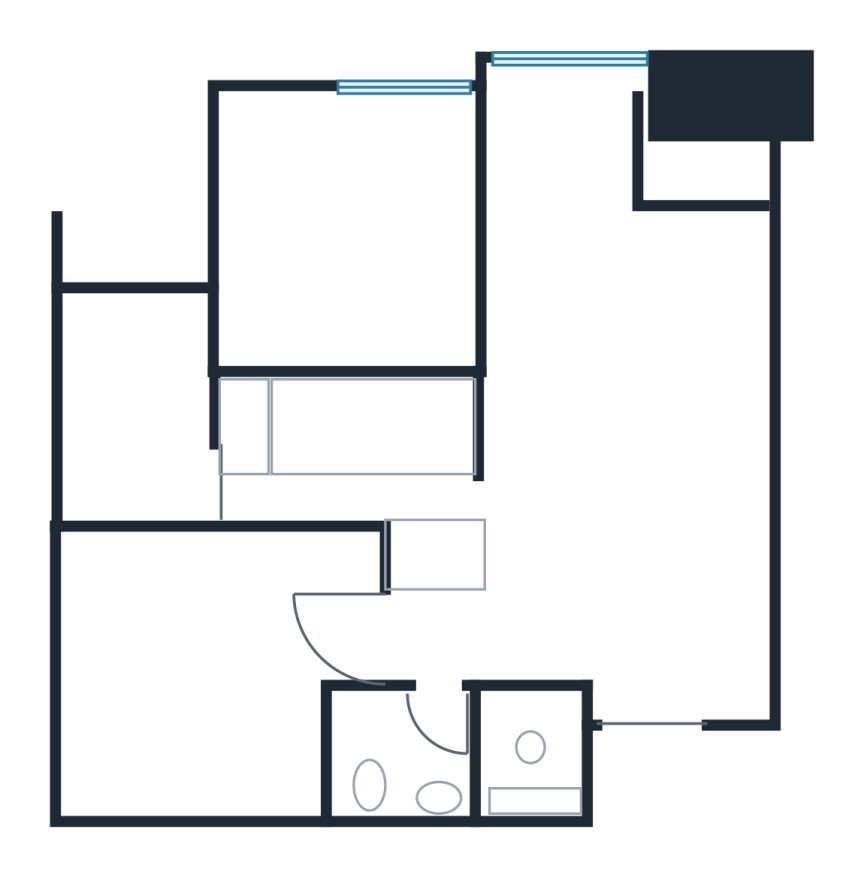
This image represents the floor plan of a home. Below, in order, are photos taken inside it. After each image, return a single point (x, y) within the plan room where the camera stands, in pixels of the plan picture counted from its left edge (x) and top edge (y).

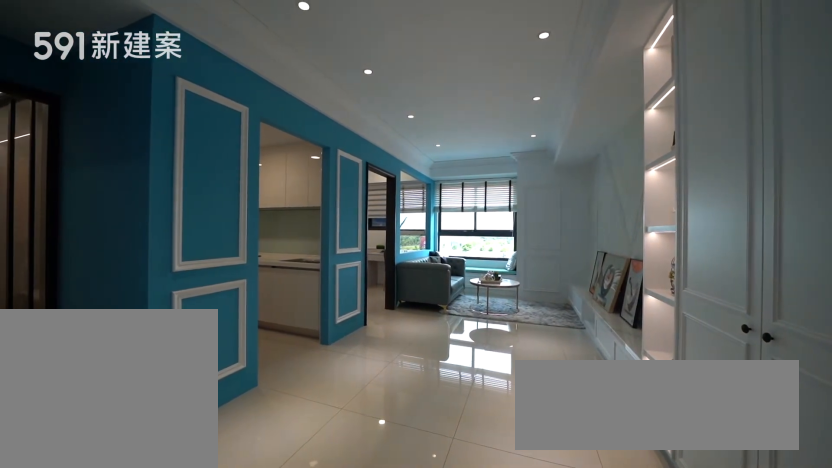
(626, 520)
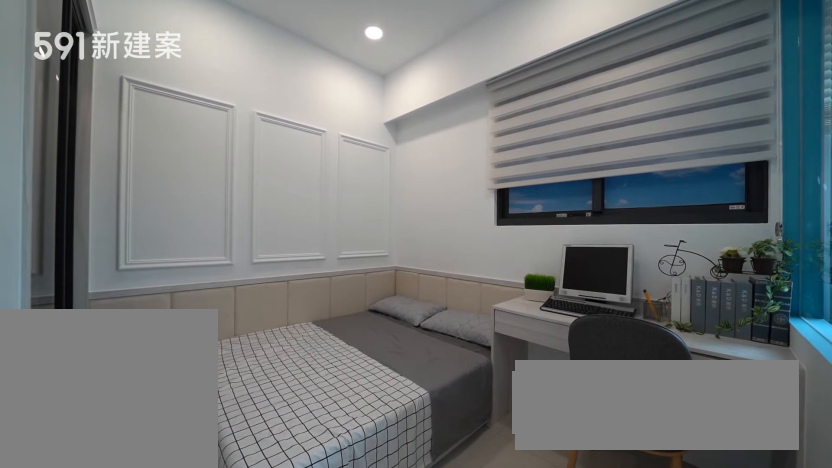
(345, 226)
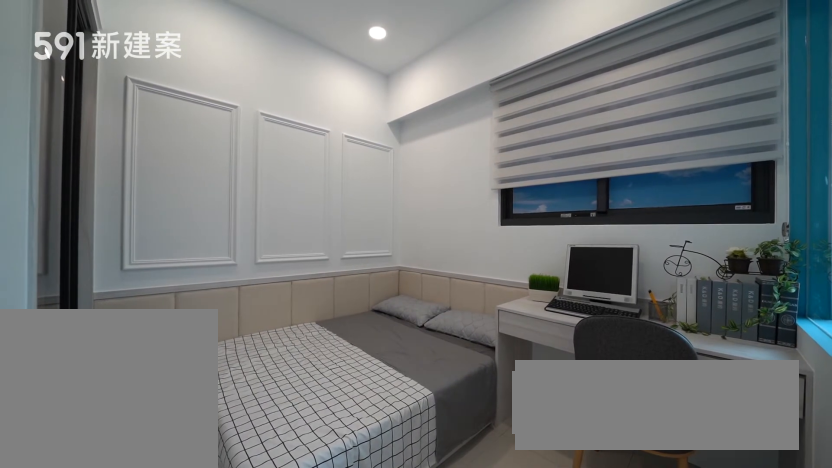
(345, 226)
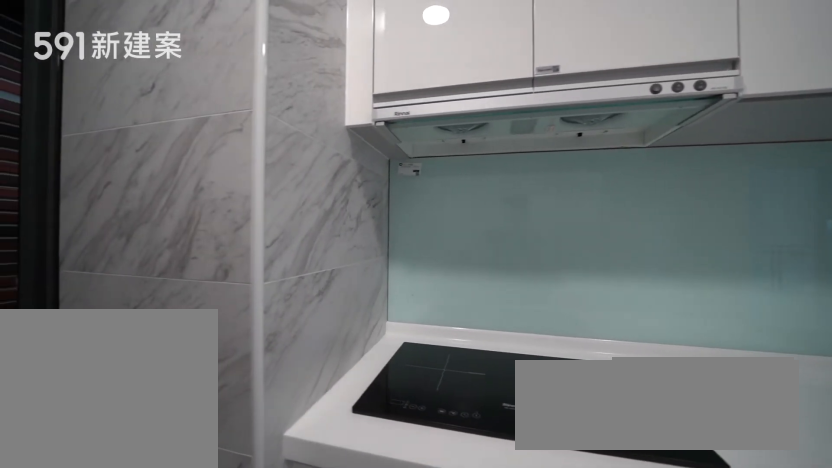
(355, 457)
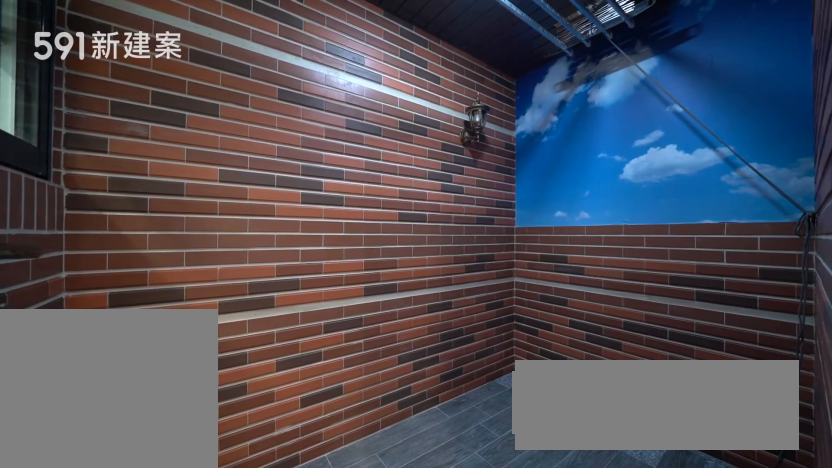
(132, 397)
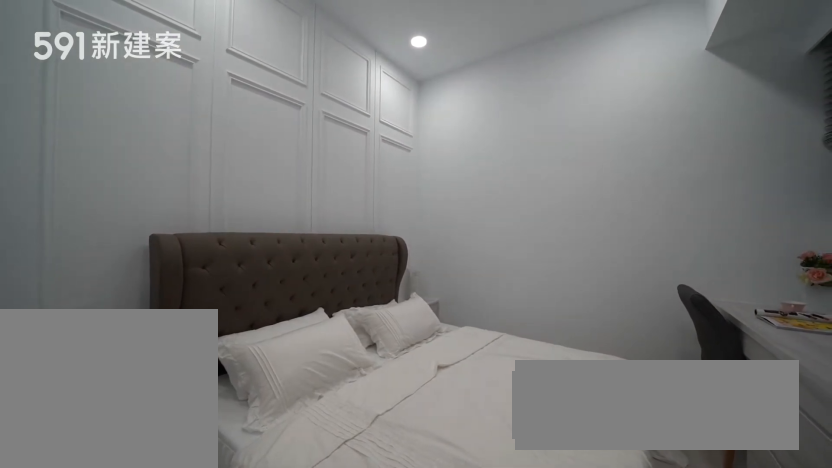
(201, 670)
